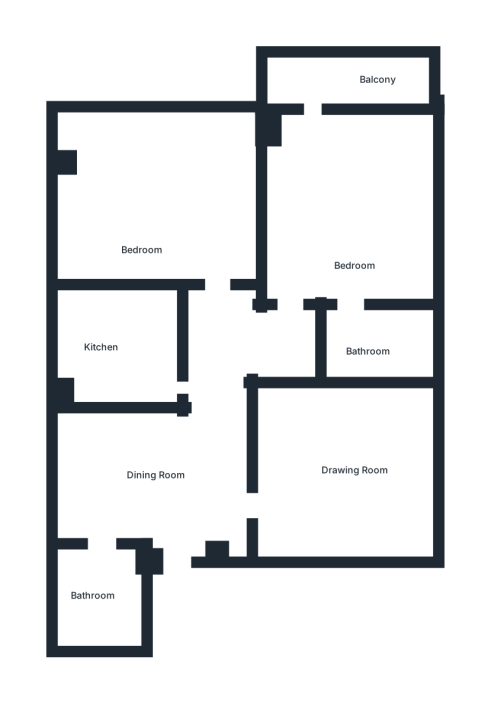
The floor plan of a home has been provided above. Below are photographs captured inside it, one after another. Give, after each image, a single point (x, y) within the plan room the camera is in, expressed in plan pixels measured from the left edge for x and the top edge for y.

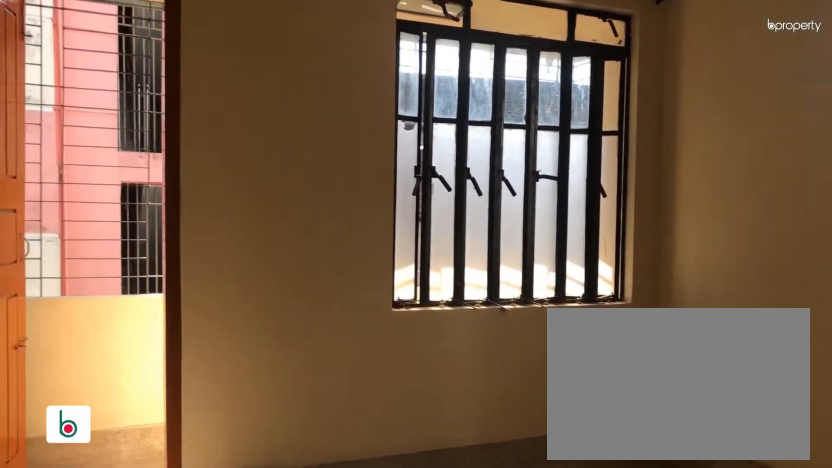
(349, 205)
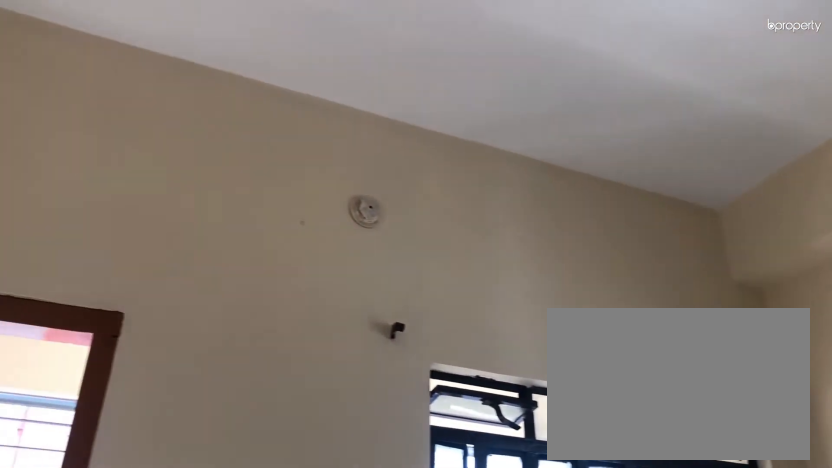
(350, 205)
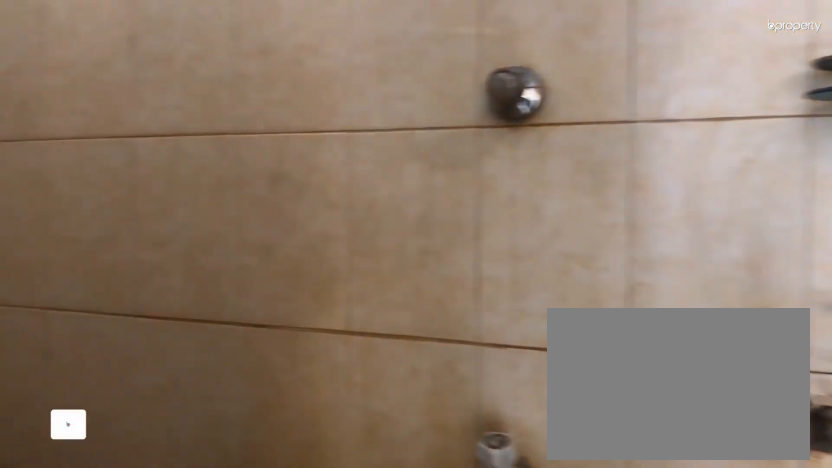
(381, 346)
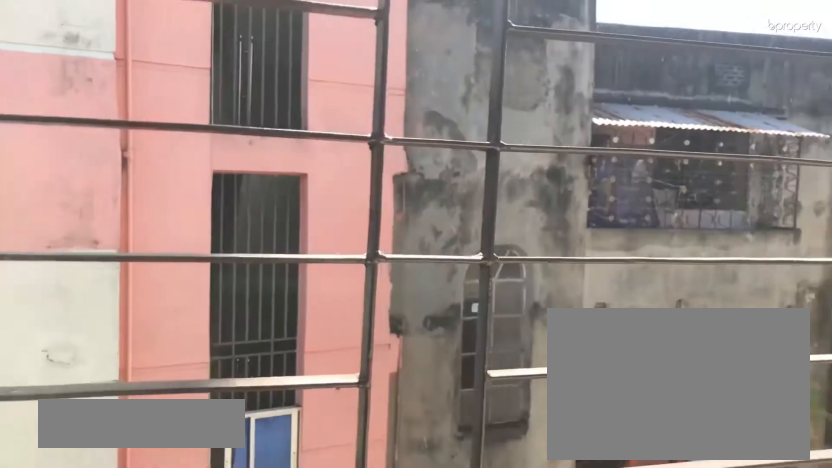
(340, 81)
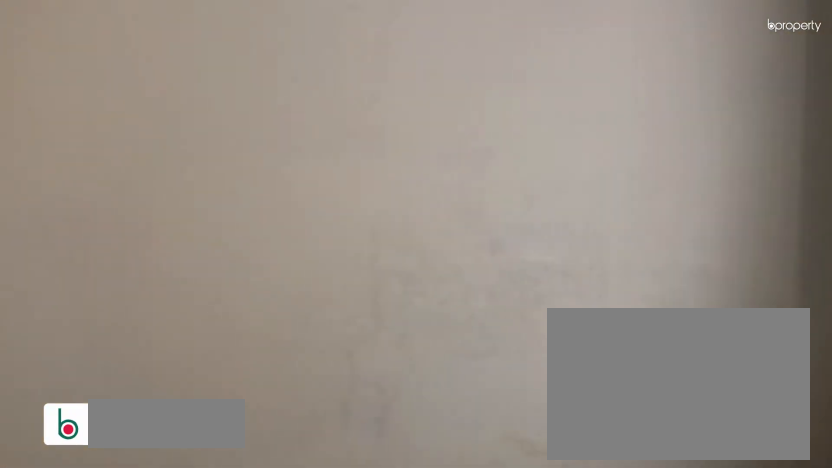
(345, 460)
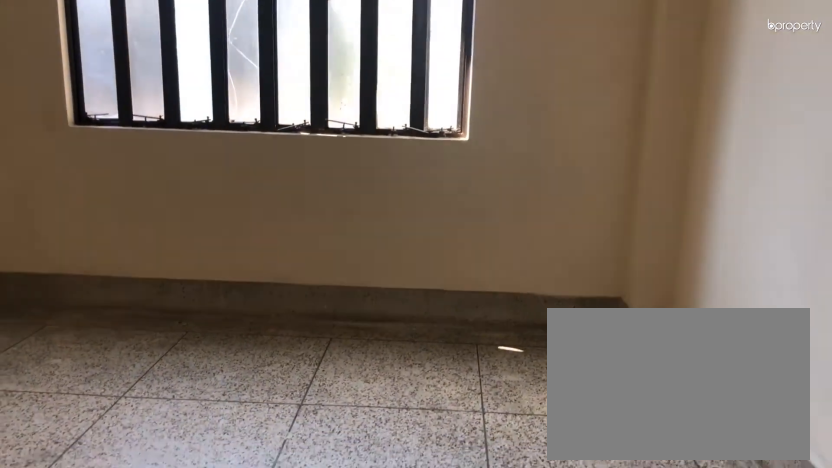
(344, 460)
